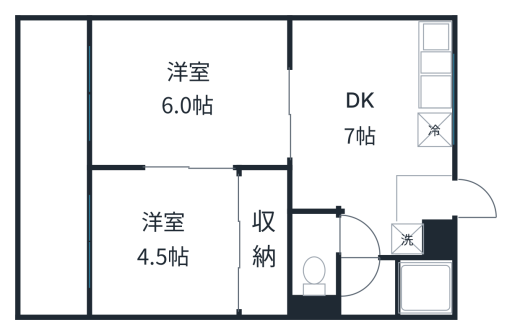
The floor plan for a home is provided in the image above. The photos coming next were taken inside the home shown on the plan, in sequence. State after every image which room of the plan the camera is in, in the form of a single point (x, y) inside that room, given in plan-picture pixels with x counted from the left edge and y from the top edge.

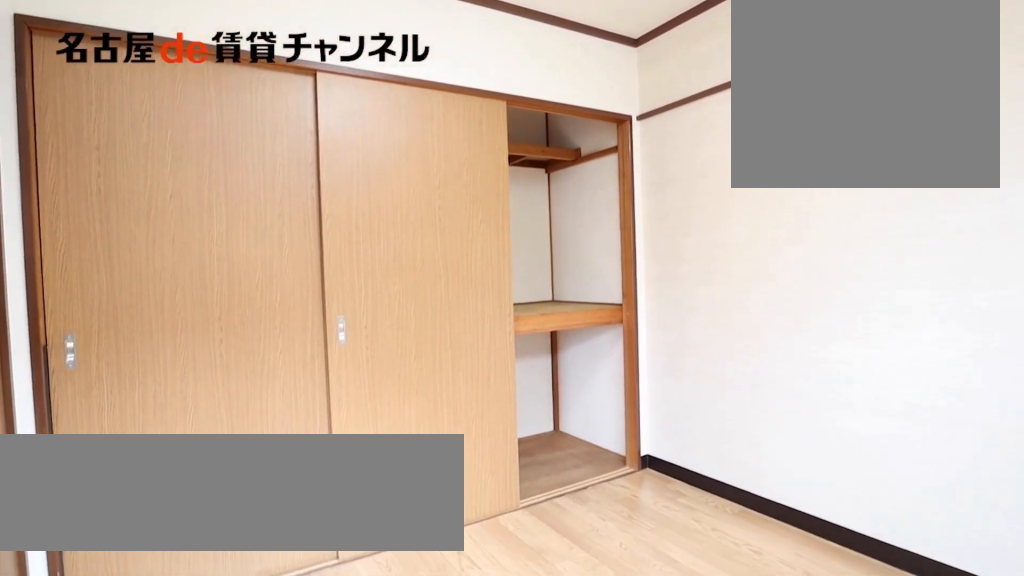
(164, 244)
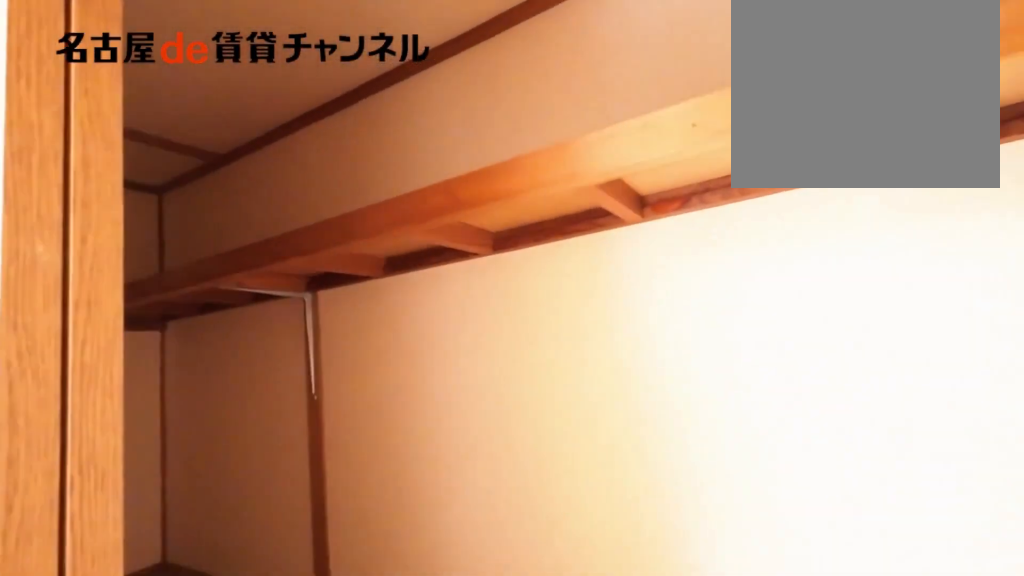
(263, 243)
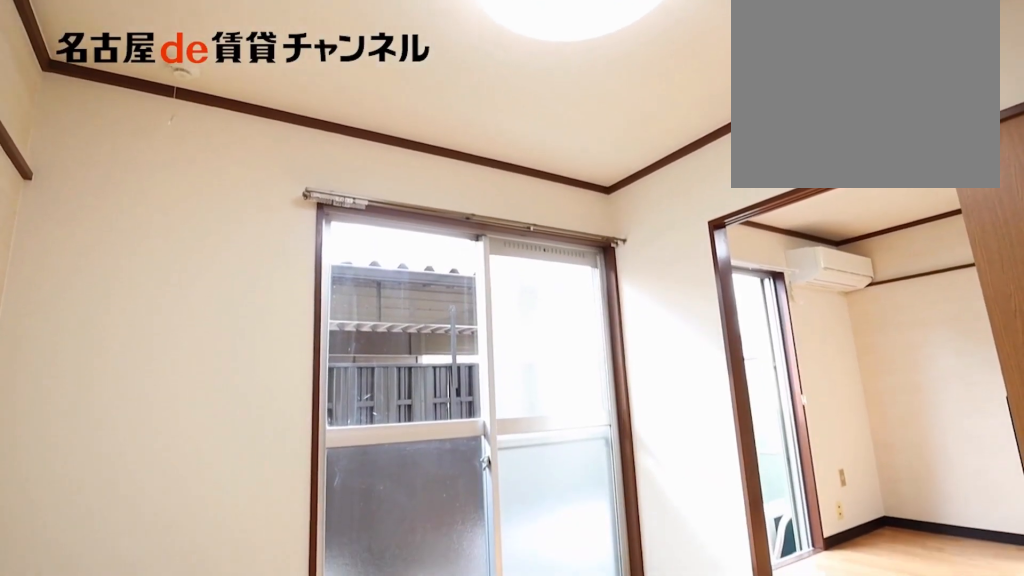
(165, 244)
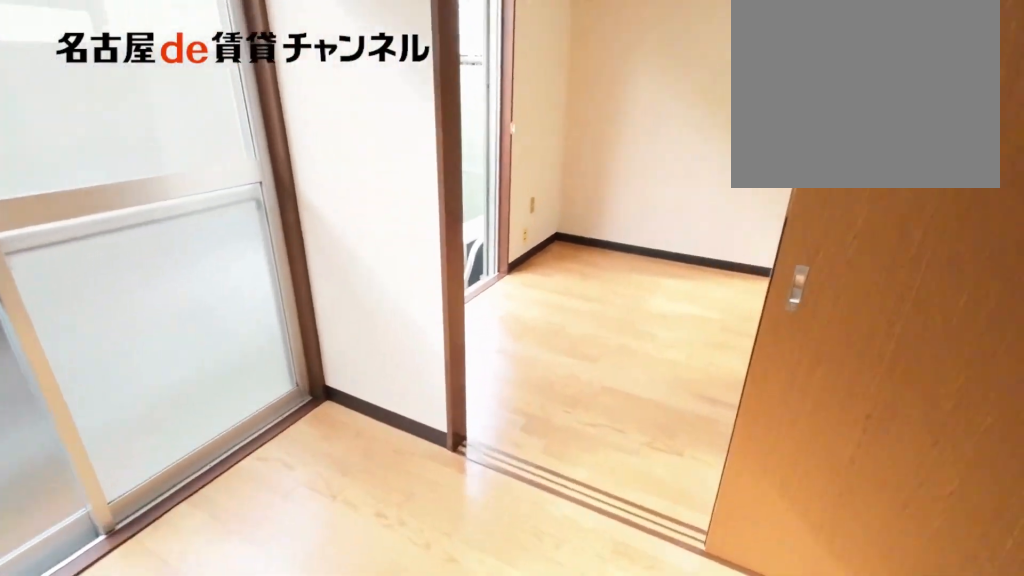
(165, 244)
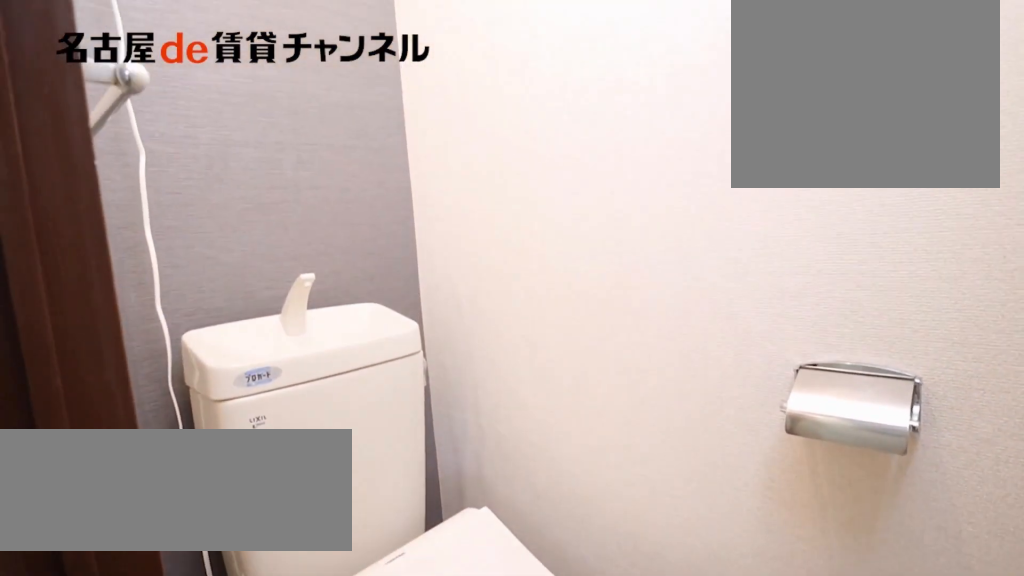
(319, 254)
